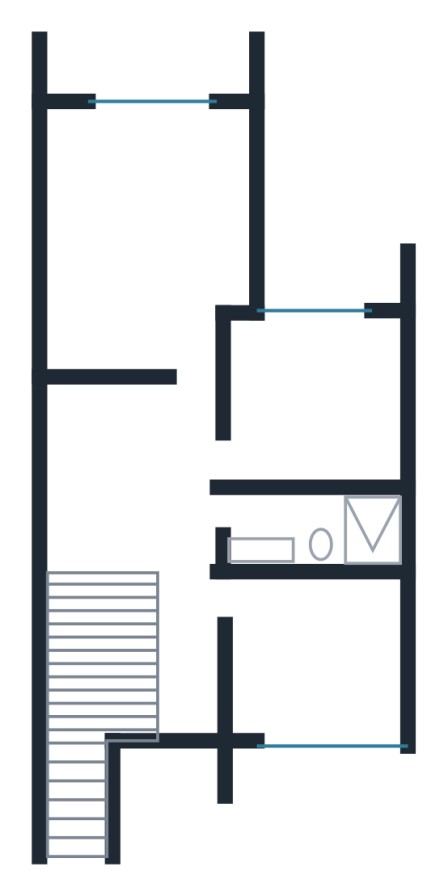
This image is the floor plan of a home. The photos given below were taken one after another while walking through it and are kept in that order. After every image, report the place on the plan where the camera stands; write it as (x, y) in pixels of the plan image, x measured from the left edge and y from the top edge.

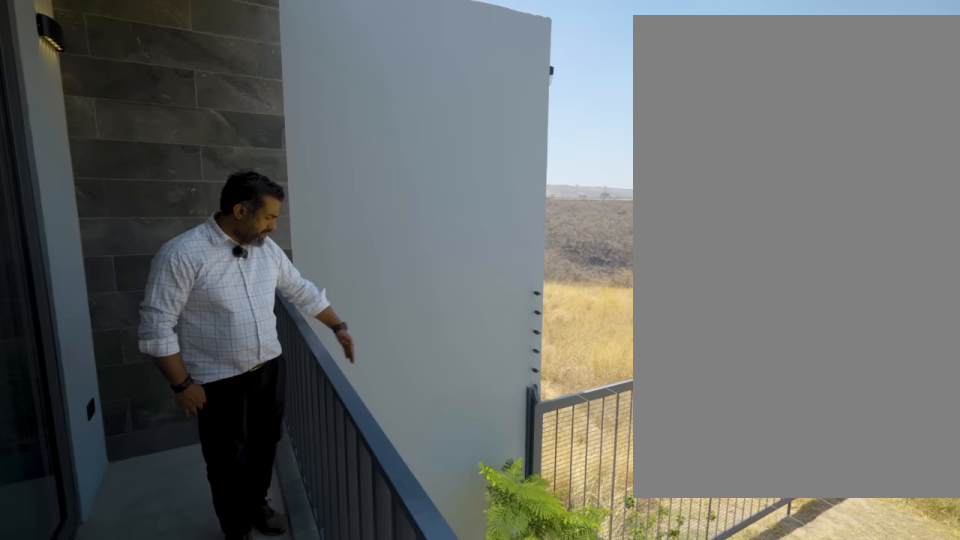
(144, 74)
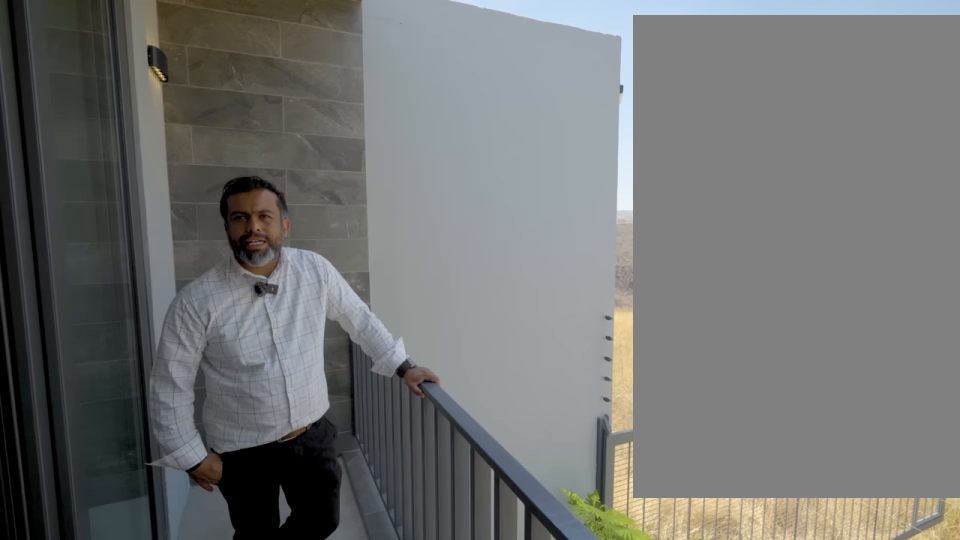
(169, 75)
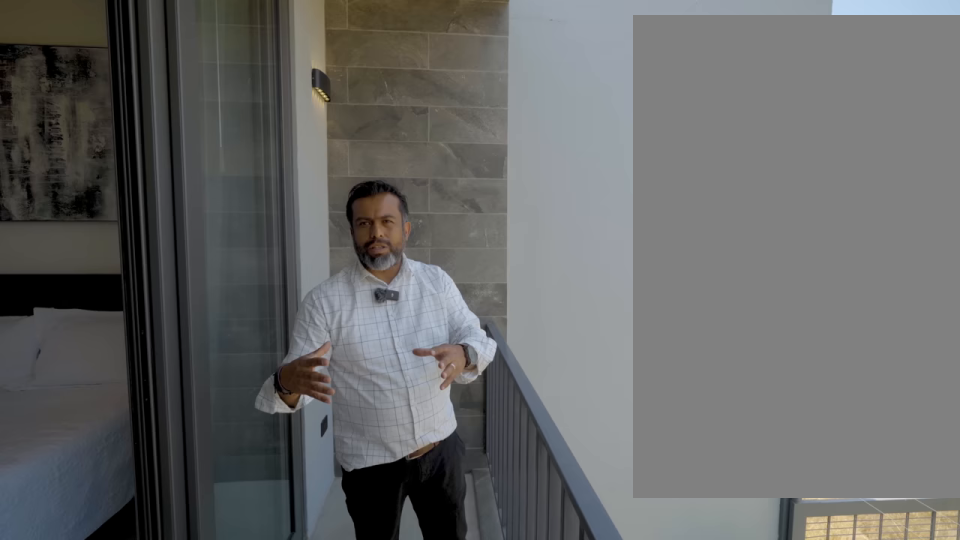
(169, 76)
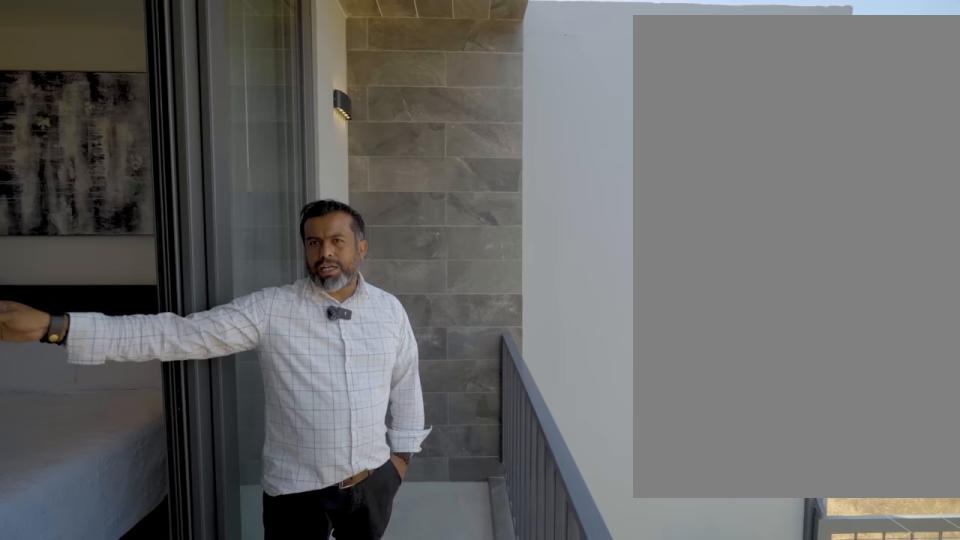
(168, 76)
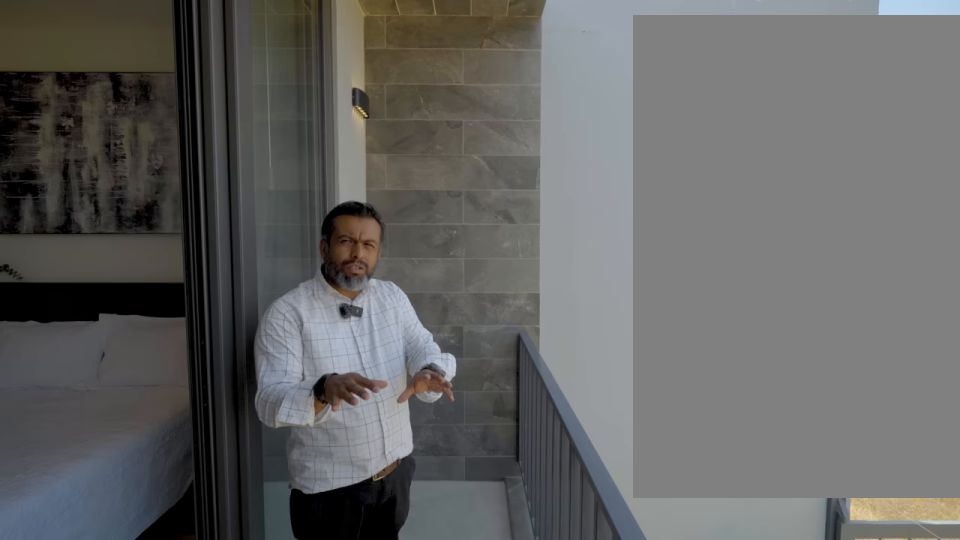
(168, 76)
